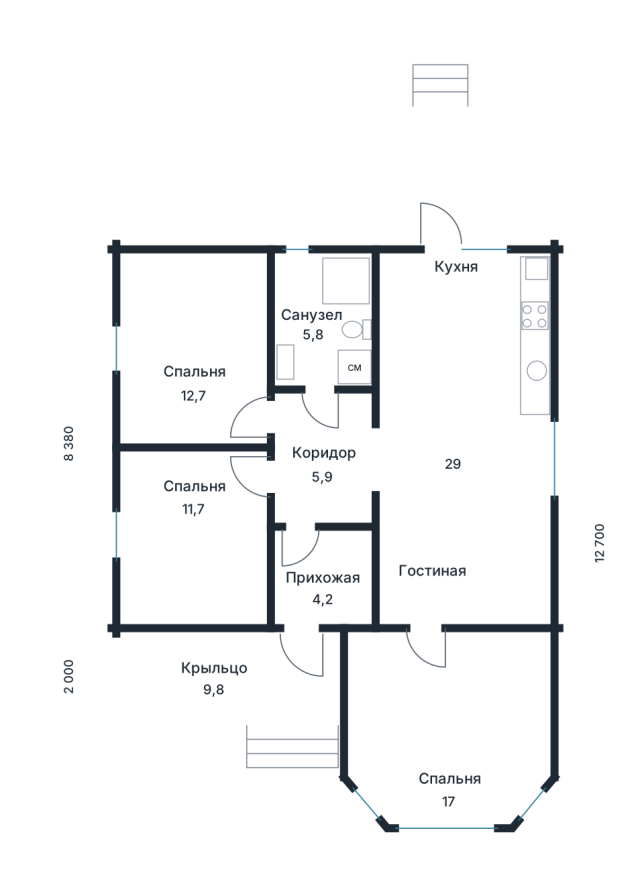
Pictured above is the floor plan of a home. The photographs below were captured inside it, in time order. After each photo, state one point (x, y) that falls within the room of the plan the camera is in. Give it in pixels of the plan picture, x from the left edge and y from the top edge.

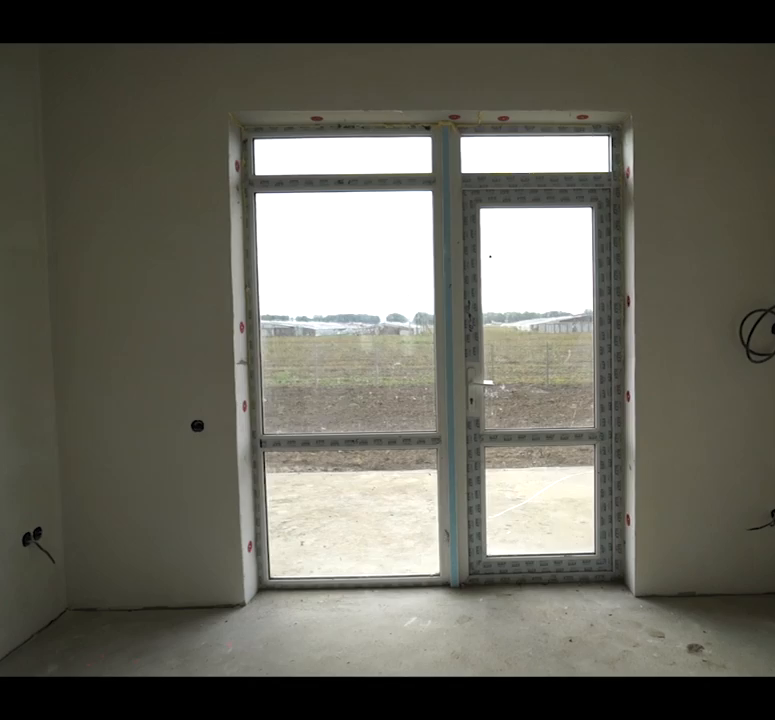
(463, 438)
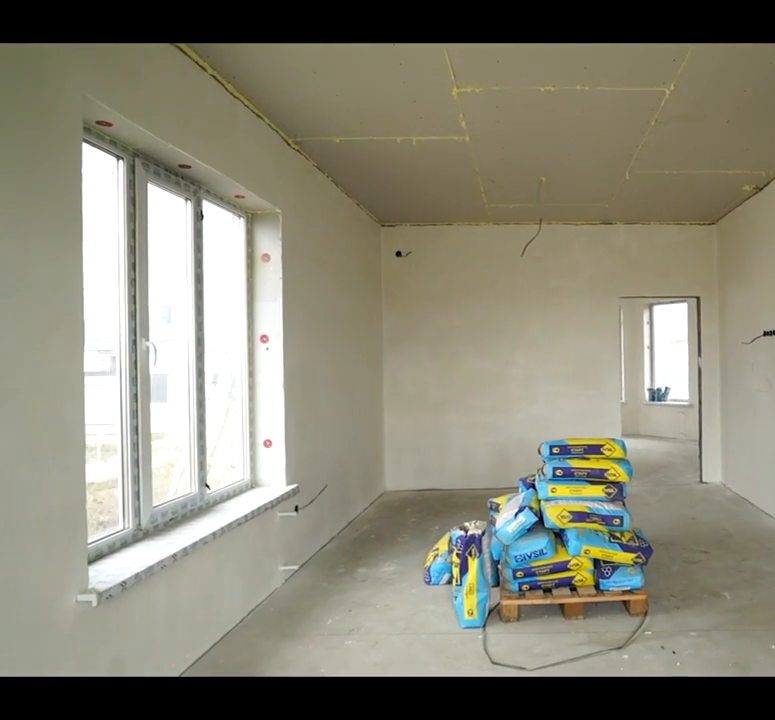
(463, 438)
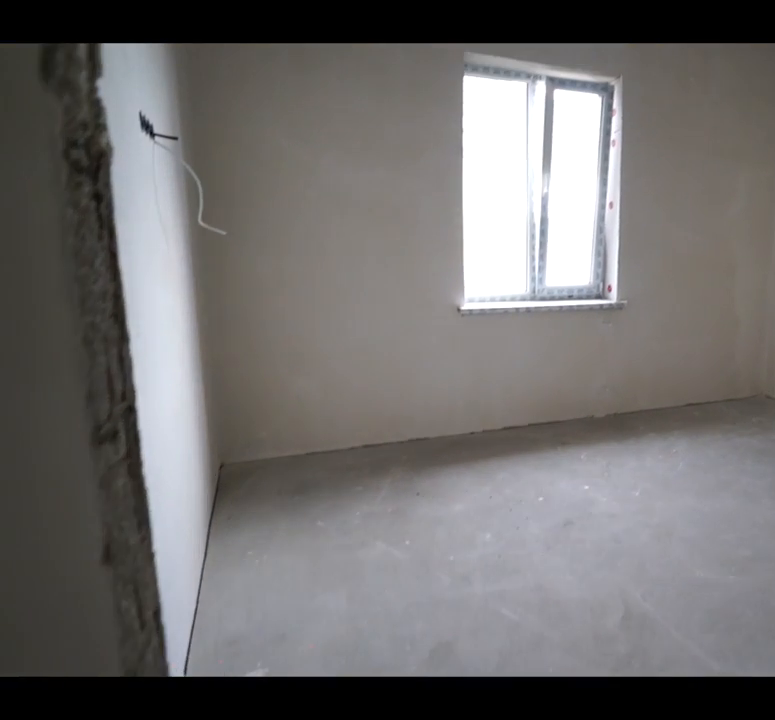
(195, 347)
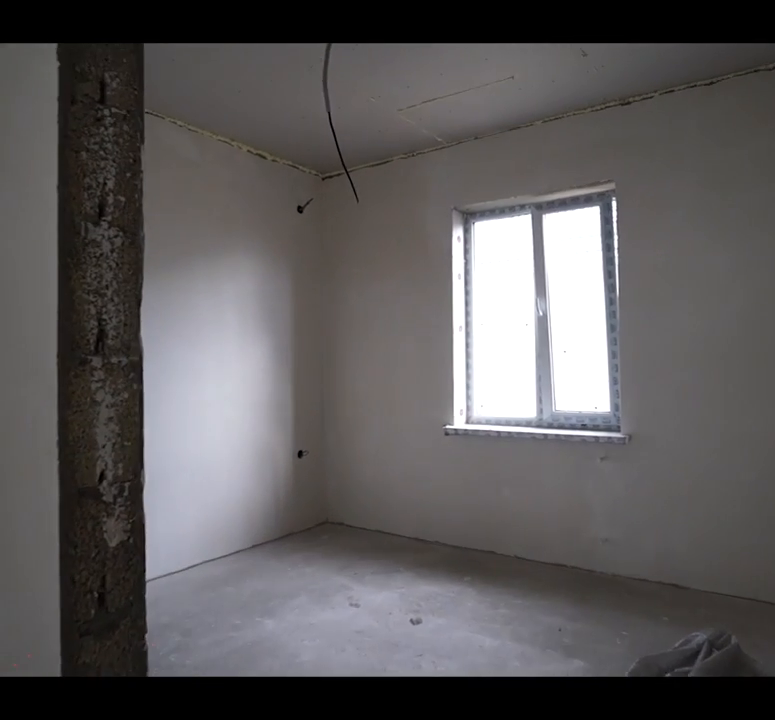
(192, 537)
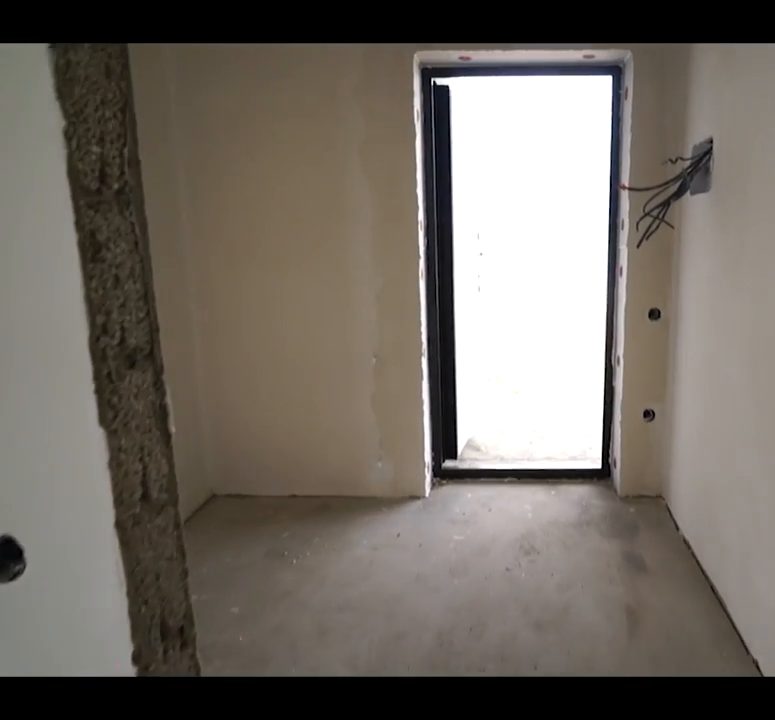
(323, 573)
